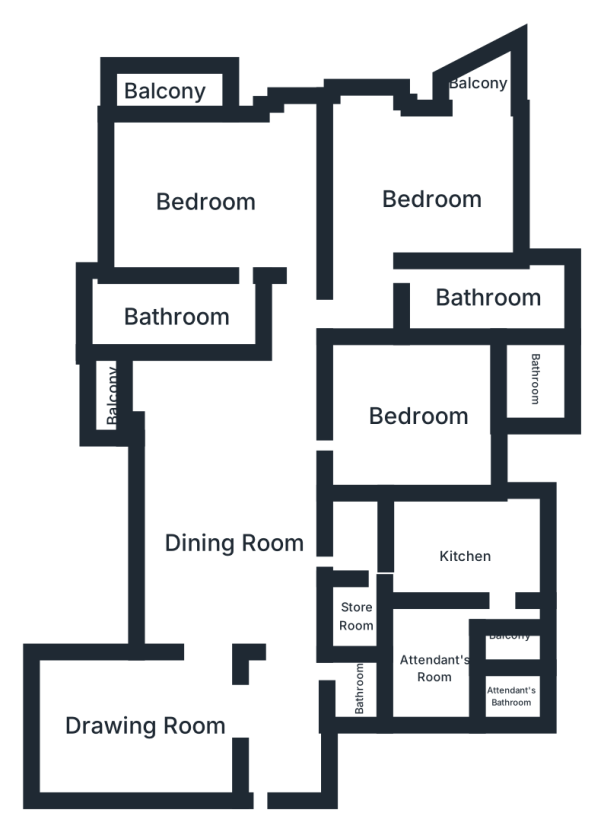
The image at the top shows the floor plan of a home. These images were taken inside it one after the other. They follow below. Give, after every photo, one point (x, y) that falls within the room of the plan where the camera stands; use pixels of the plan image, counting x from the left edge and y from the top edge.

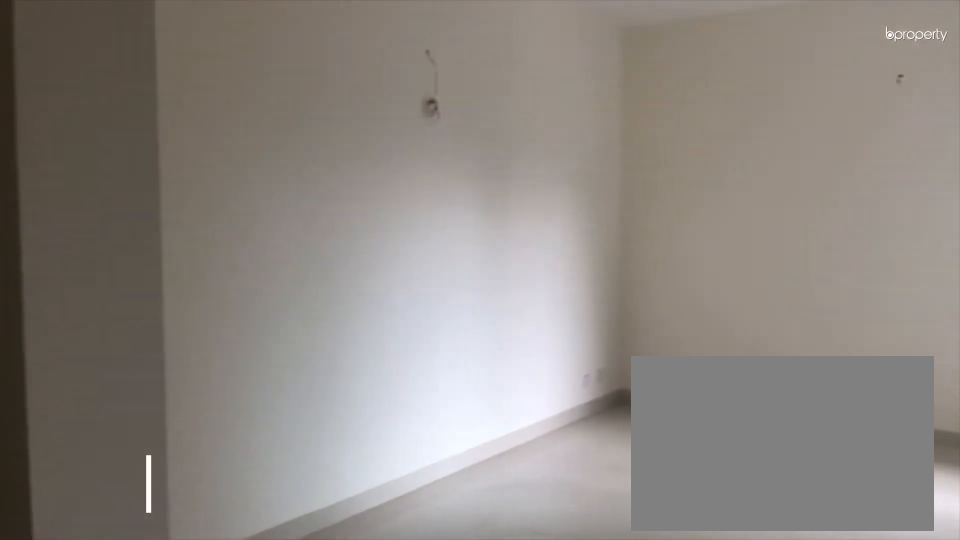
(152, 722)
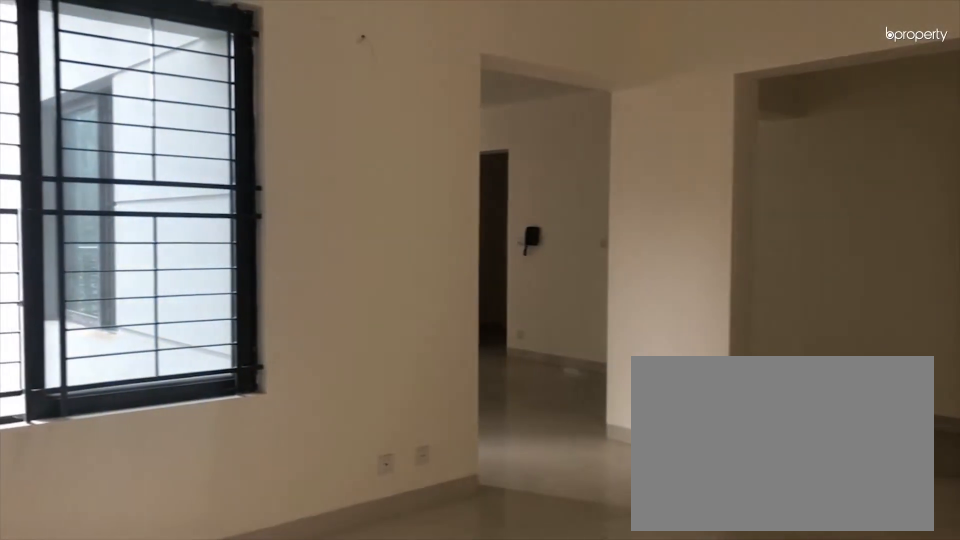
(152, 721)
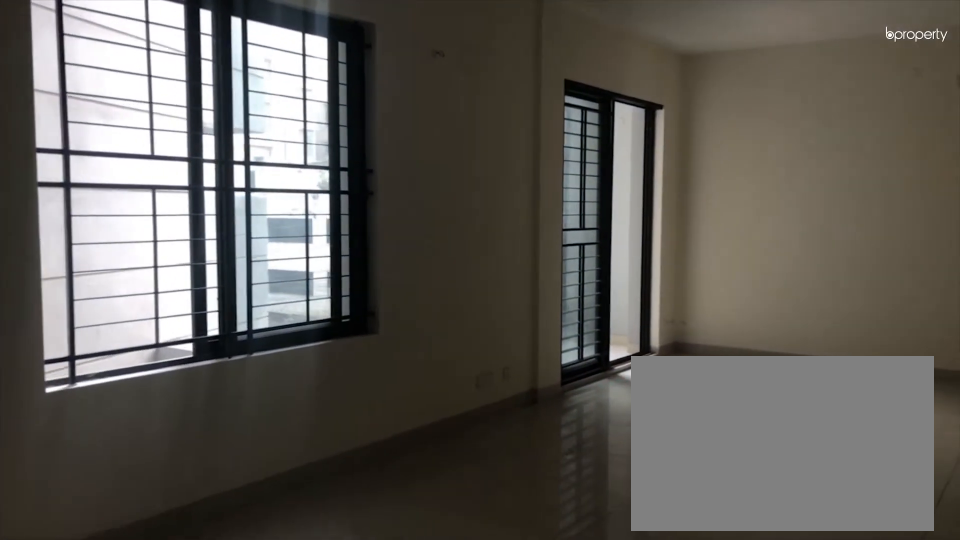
(236, 546)
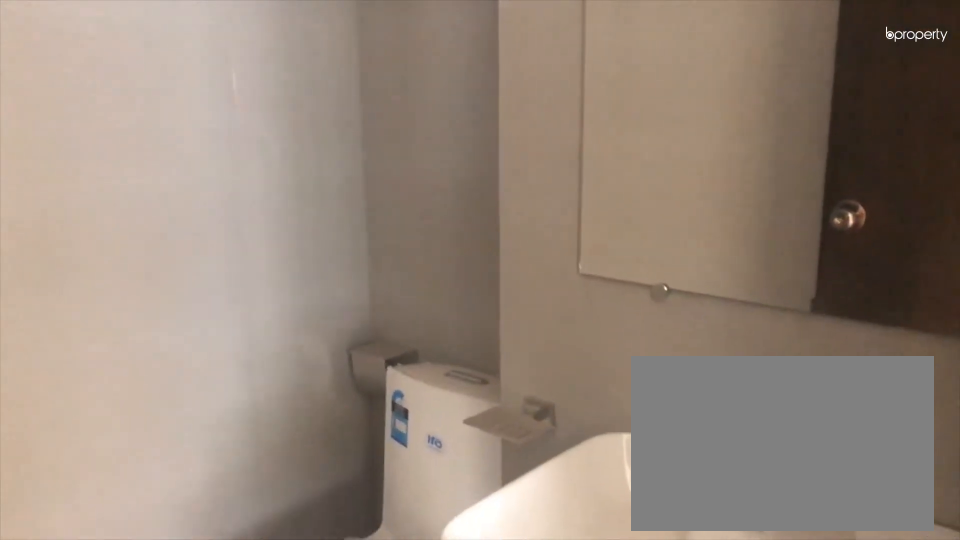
(360, 686)
